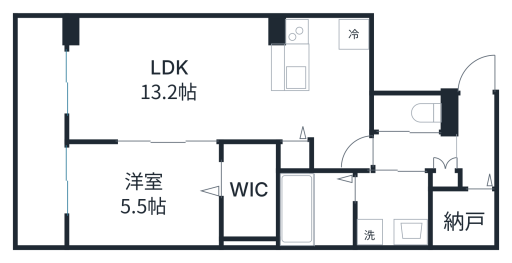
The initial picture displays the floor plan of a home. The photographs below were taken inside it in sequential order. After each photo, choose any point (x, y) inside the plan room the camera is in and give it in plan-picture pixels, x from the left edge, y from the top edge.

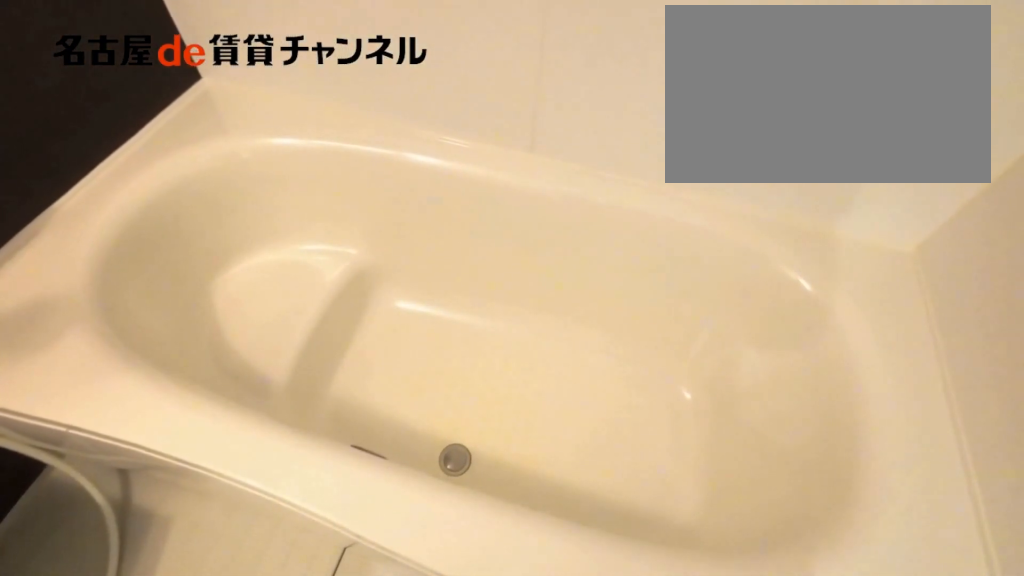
(315, 208)
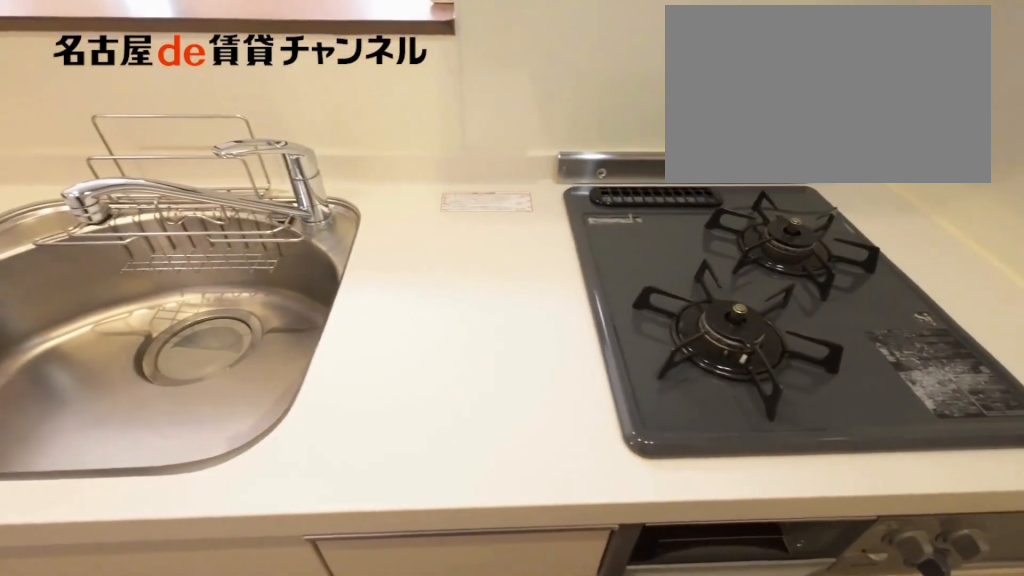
(292, 59)
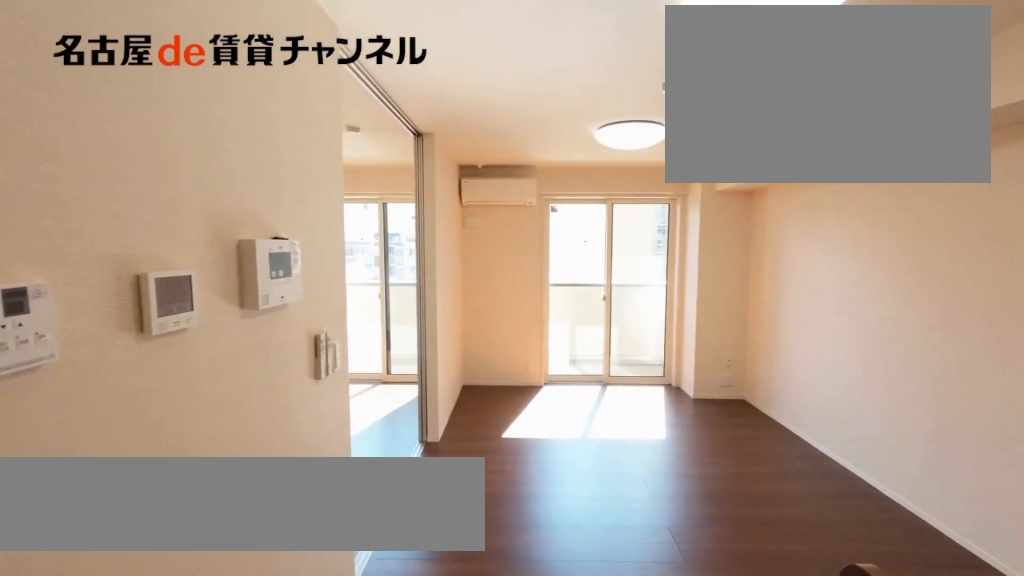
(197, 84)
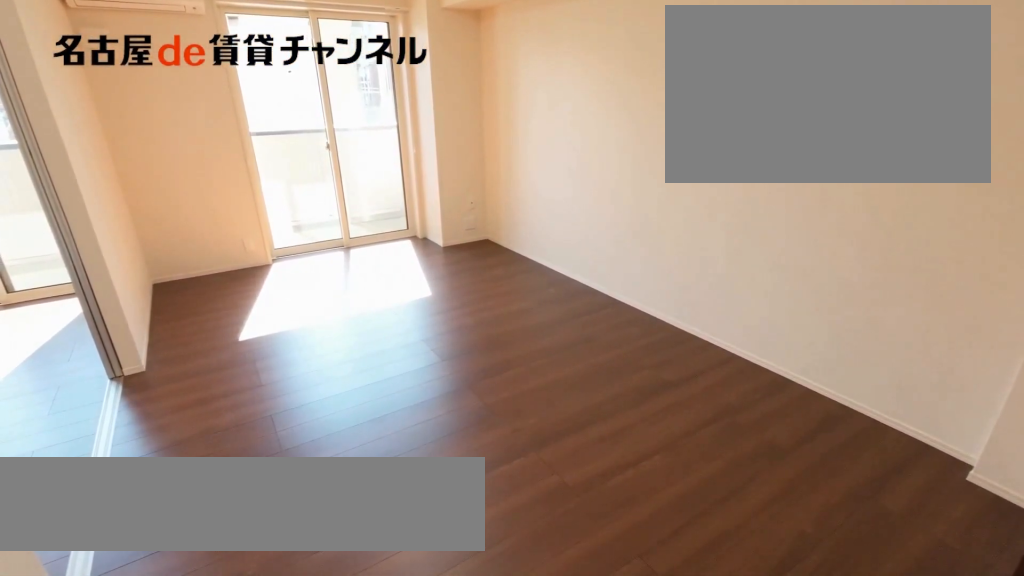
(197, 84)
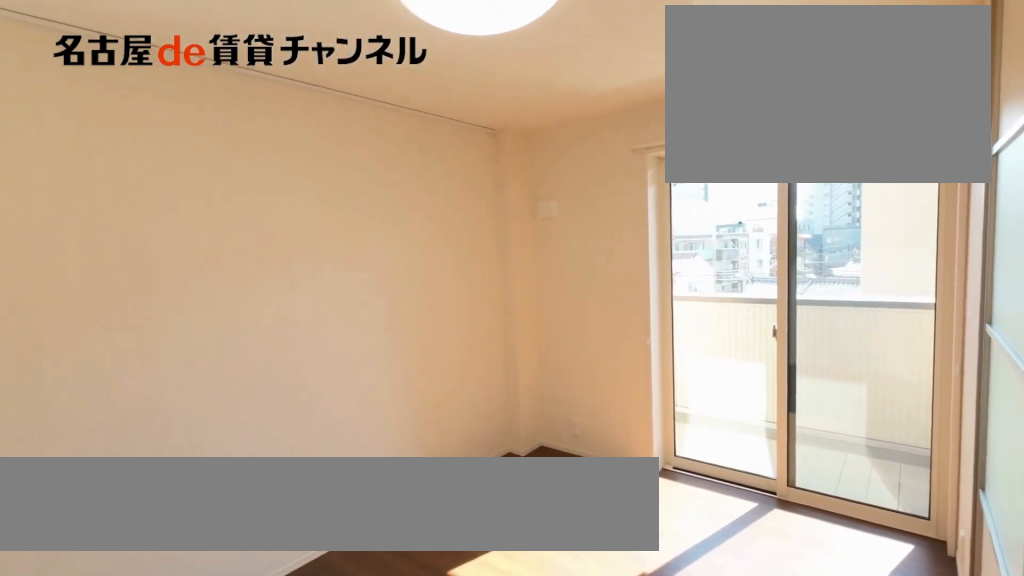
(141, 193)
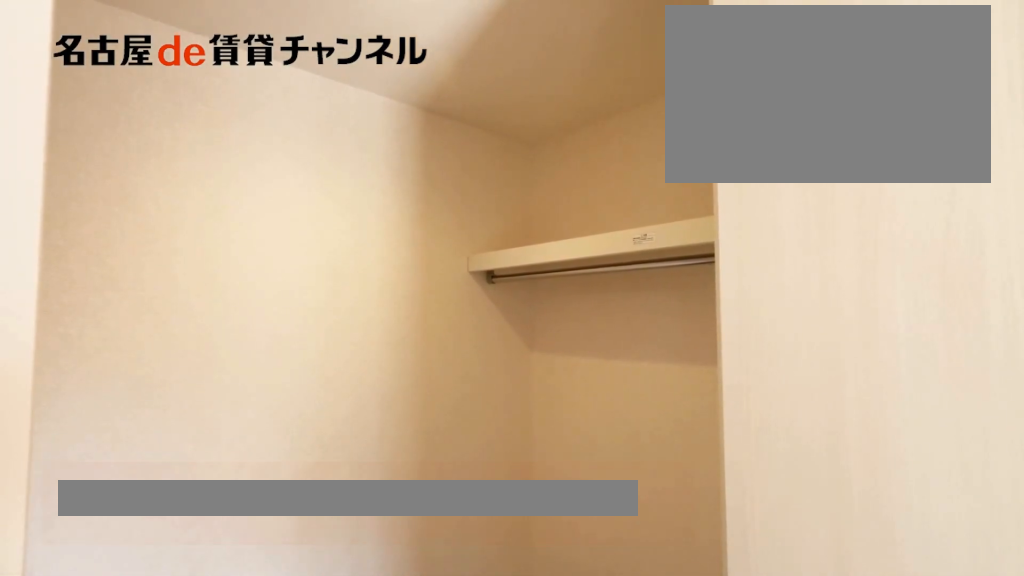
(247, 192)
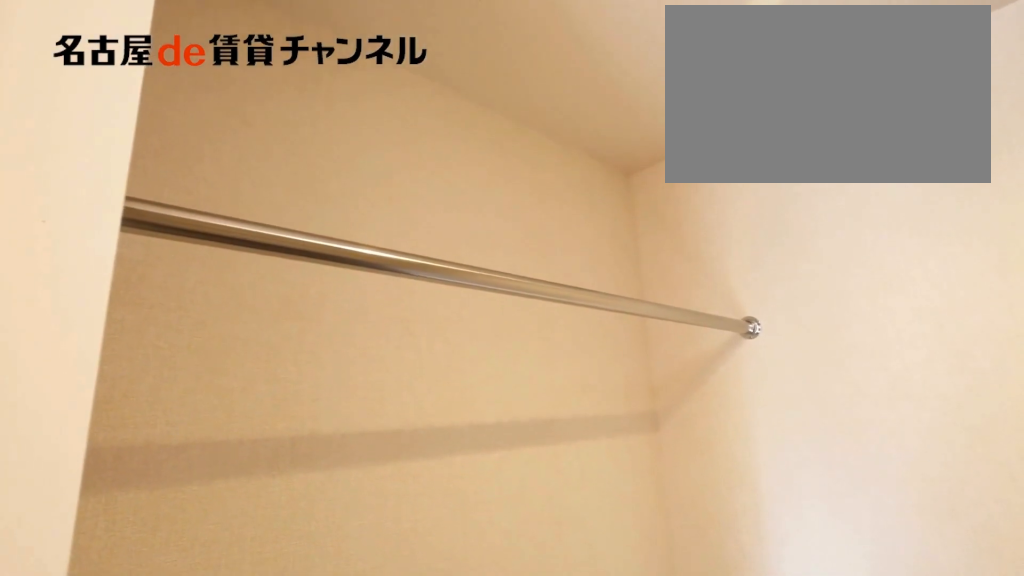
(247, 192)
